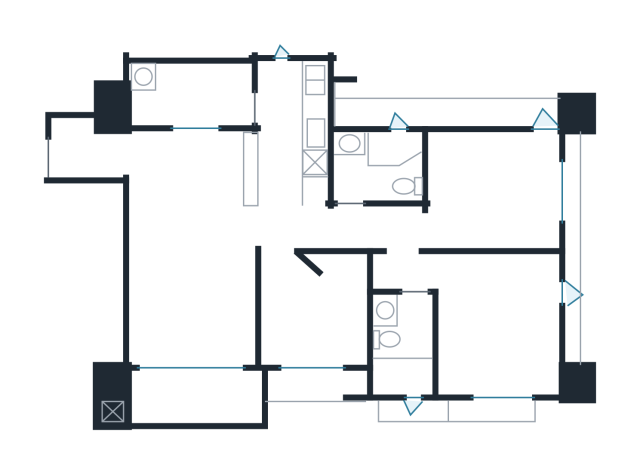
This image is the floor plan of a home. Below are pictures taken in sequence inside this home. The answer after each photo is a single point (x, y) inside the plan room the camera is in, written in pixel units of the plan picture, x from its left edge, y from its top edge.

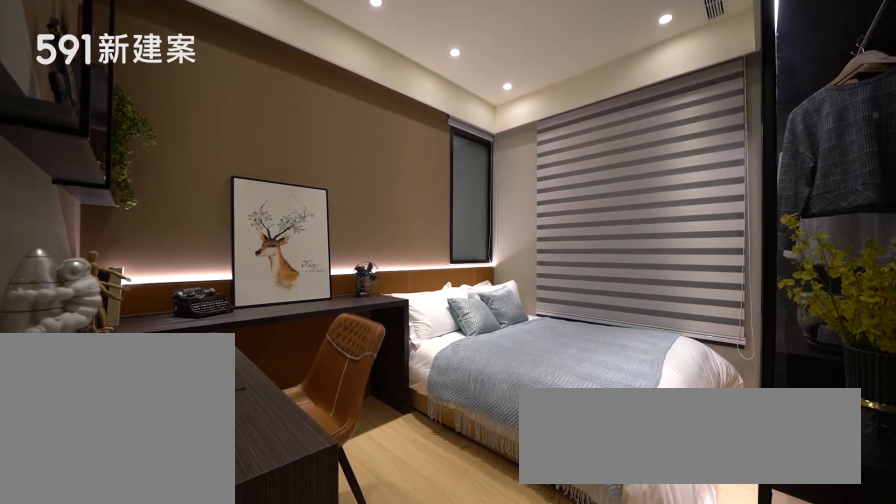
(497, 187)
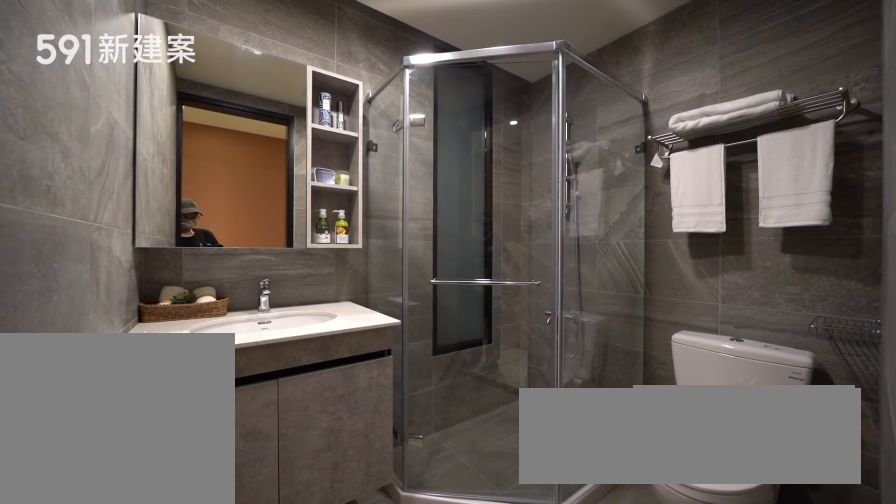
(383, 165)
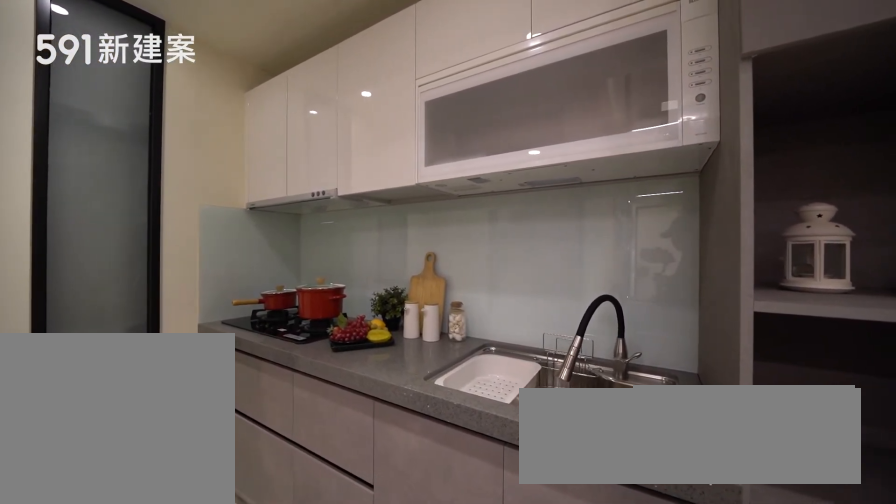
(293, 128)
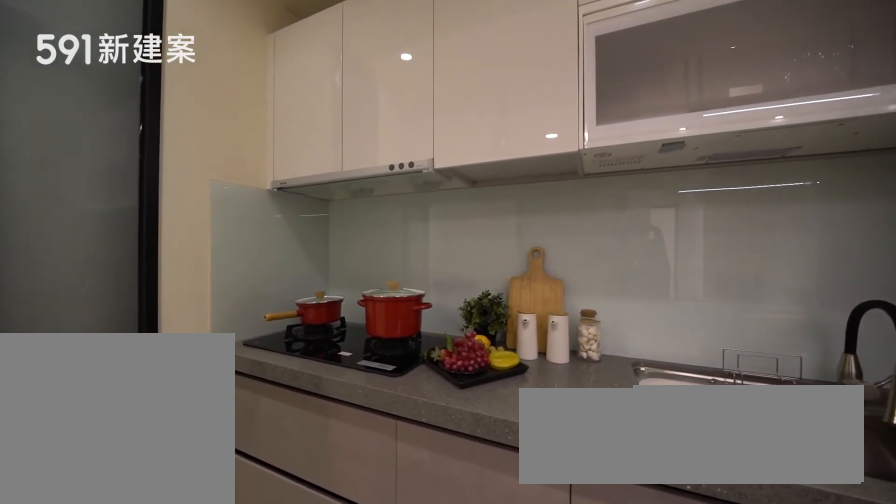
(293, 128)
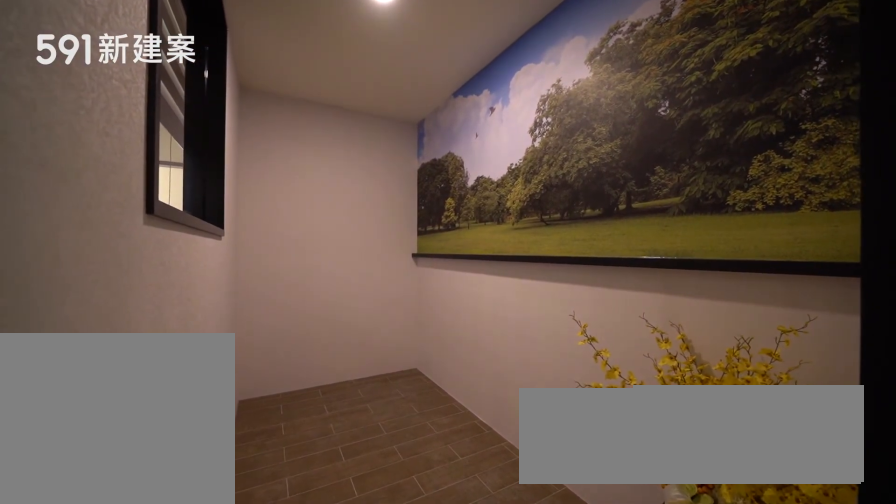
(187, 93)
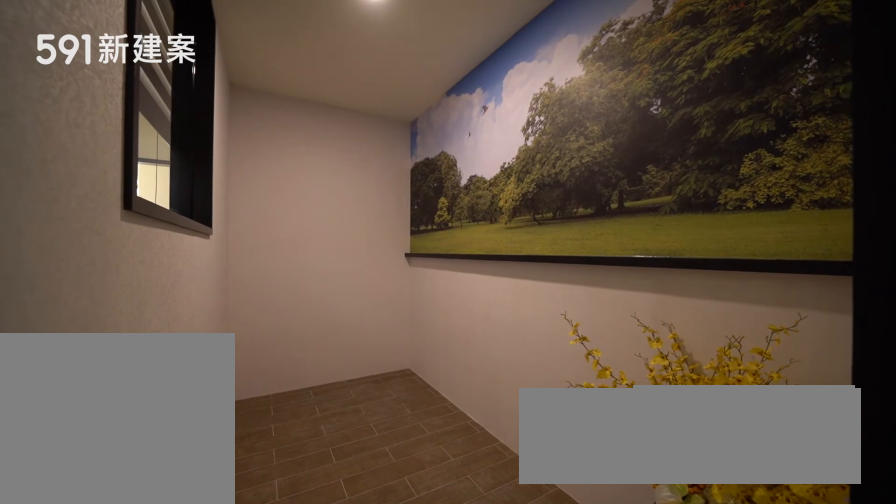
(187, 93)
